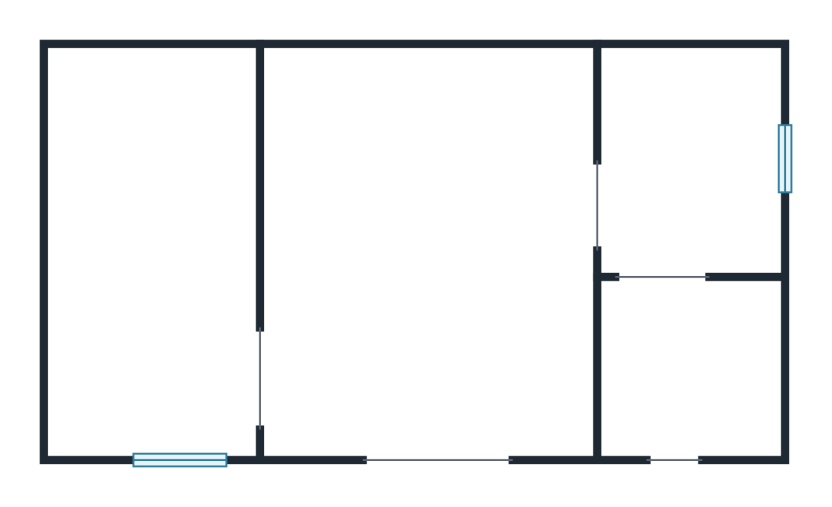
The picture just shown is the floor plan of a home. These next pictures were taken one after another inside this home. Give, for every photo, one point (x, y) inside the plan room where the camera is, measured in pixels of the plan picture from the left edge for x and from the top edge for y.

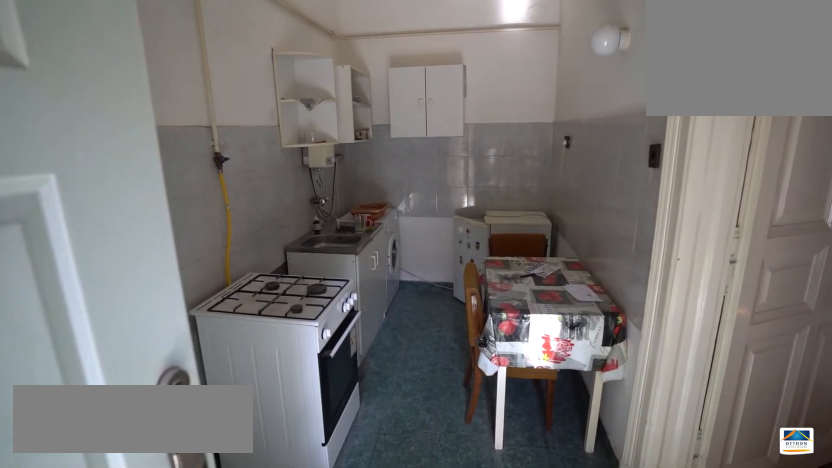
(145, 318)
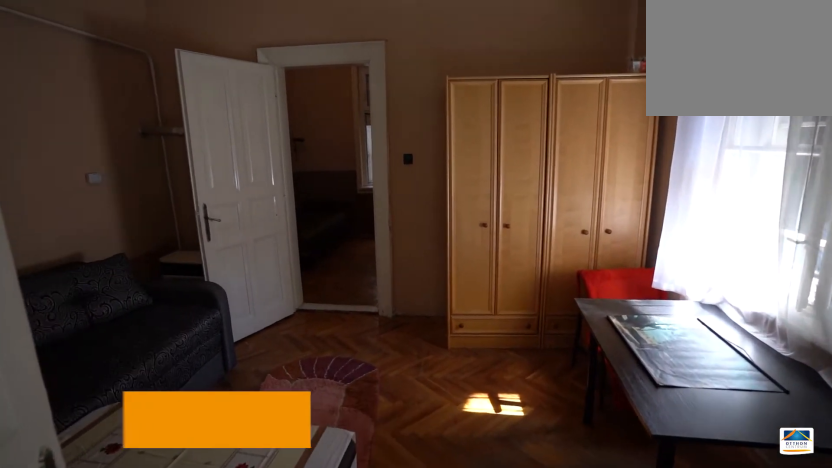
(426, 252)
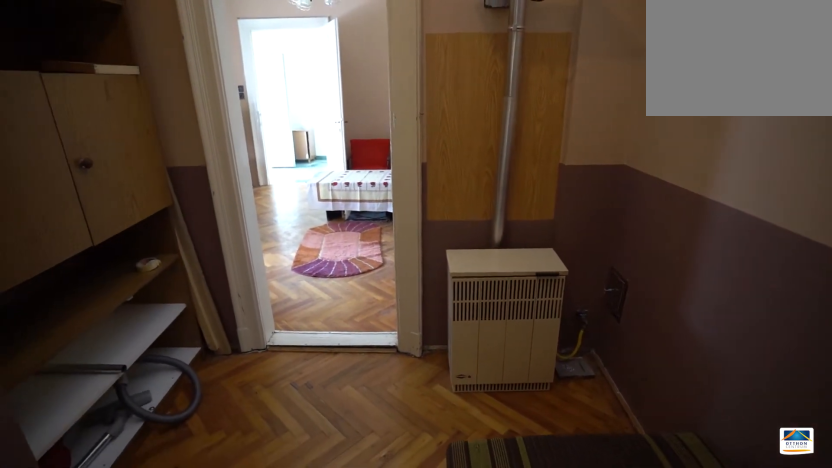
(688, 162)
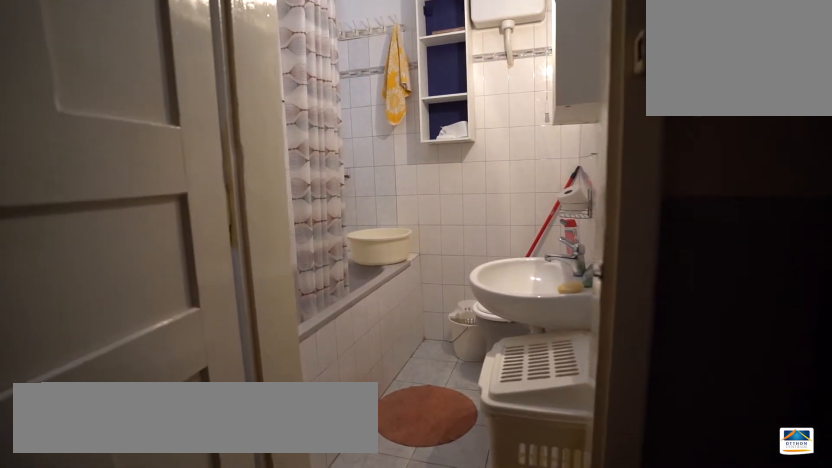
(688, 375)
